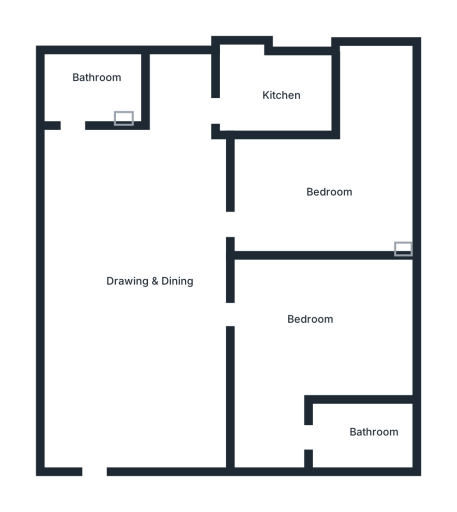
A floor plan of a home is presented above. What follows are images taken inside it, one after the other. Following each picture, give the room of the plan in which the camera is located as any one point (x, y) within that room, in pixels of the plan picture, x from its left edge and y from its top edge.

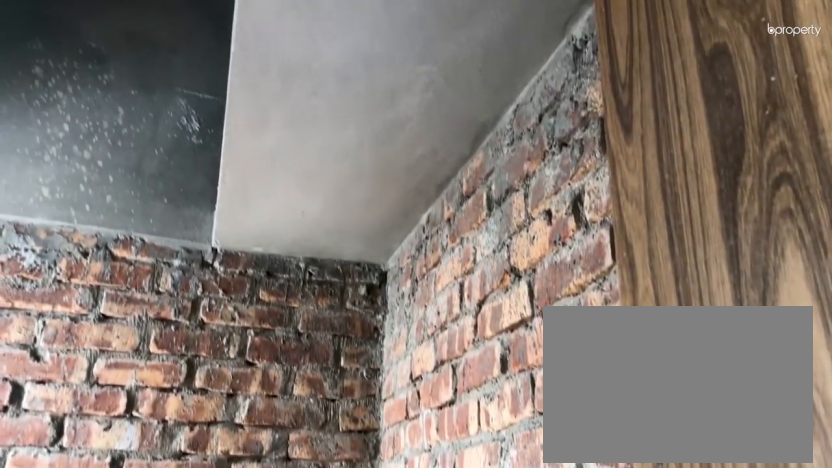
(276, 95)
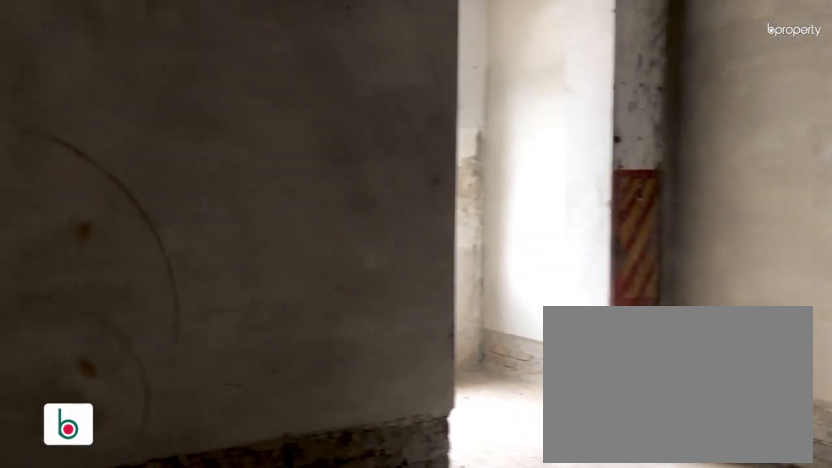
(339, 197)
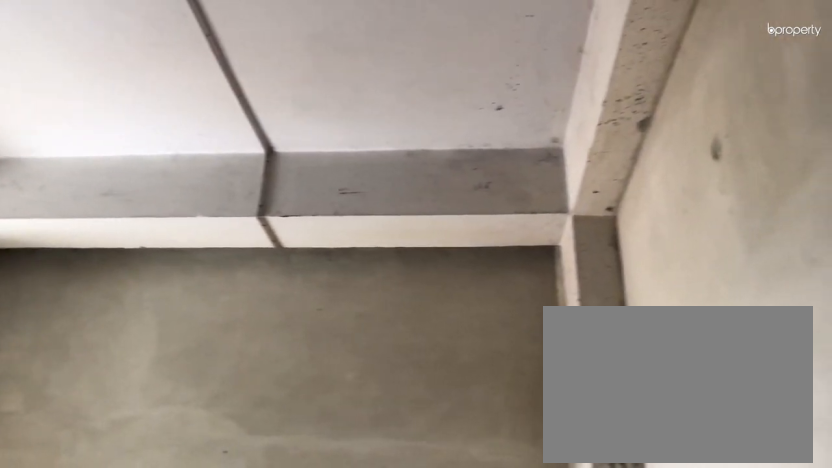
(339, 197)
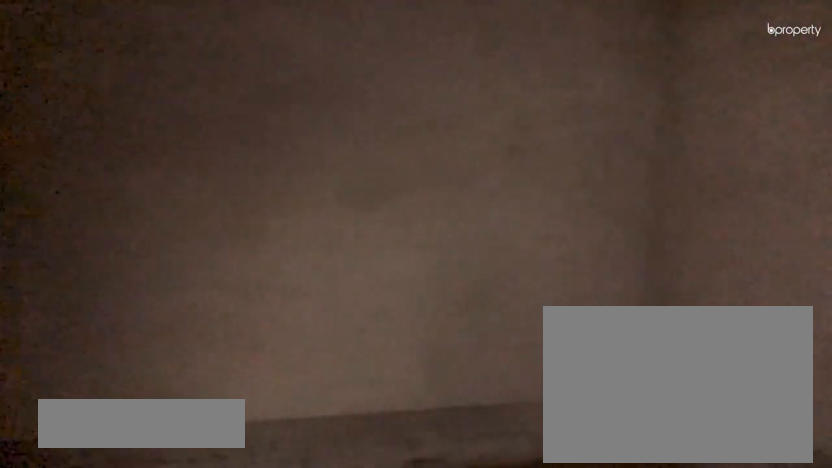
(297, 322)
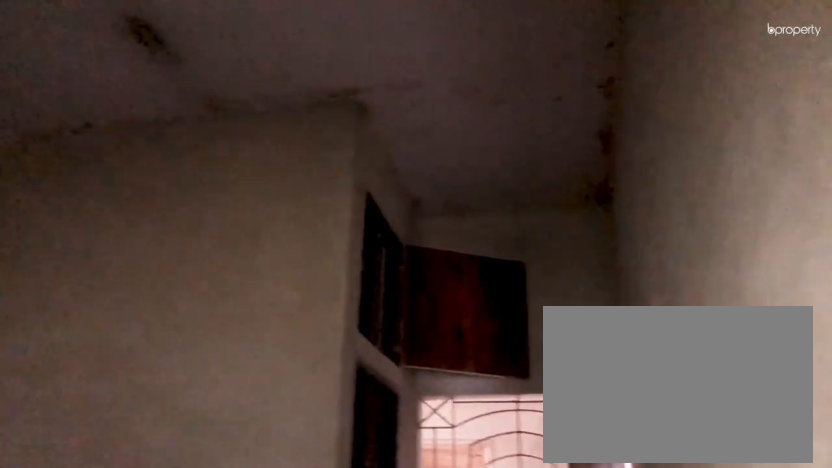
(300, 323)
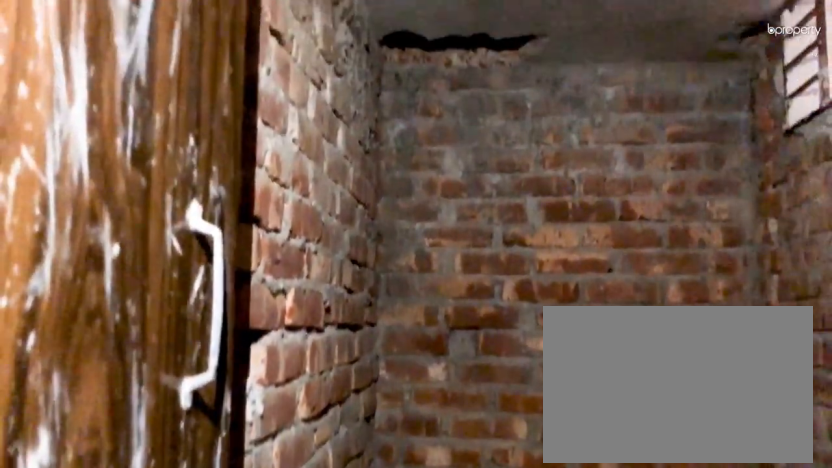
(368, 431)
